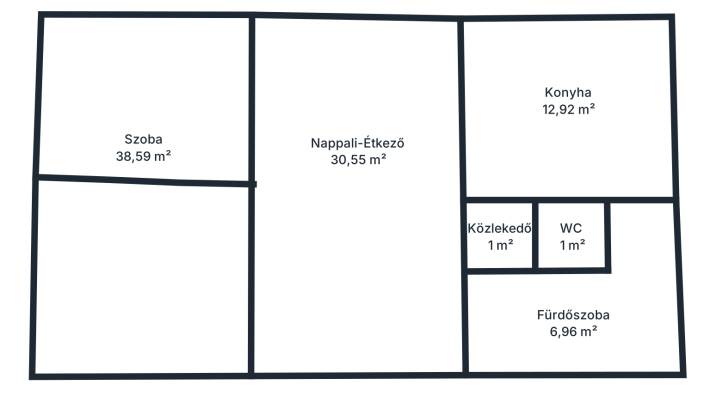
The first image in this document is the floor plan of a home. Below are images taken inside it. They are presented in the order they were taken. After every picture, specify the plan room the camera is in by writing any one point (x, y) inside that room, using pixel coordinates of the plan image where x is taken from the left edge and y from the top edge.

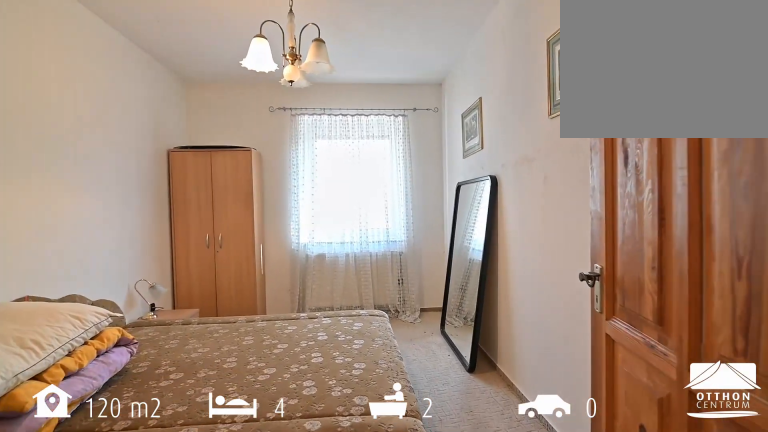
(140, 286)
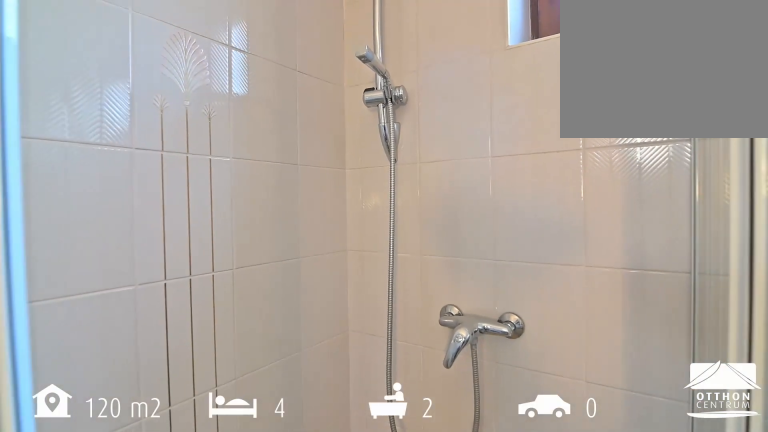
(579, 327)
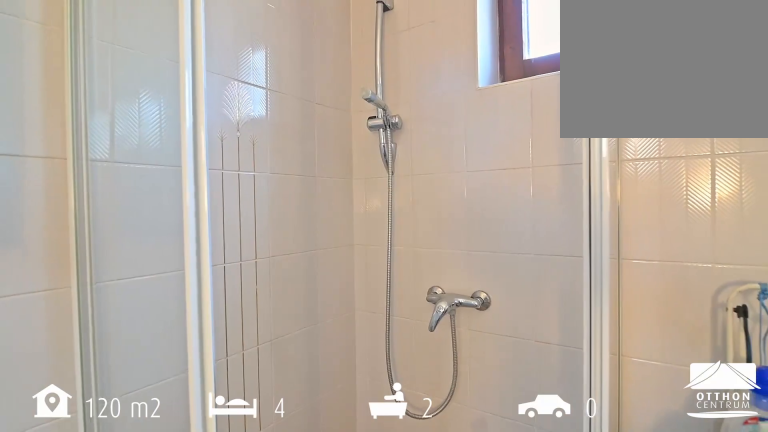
(579, 327)
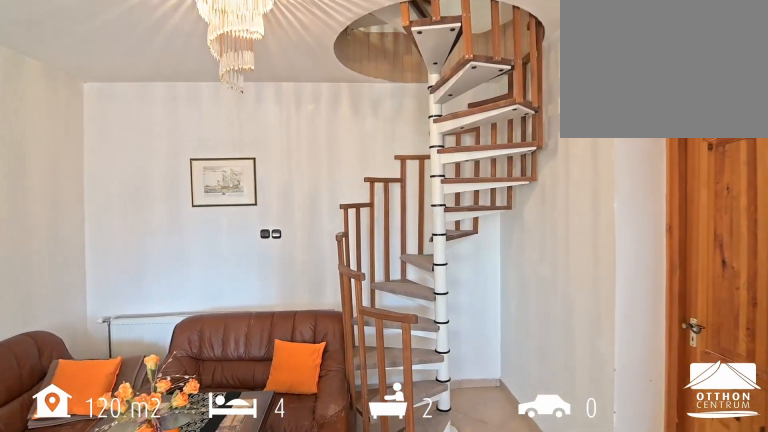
(362, 337)
